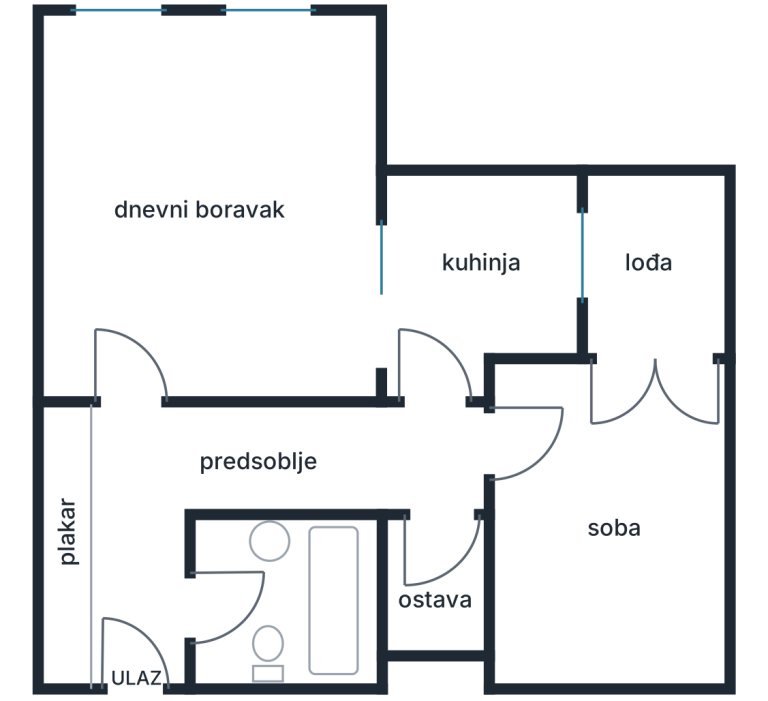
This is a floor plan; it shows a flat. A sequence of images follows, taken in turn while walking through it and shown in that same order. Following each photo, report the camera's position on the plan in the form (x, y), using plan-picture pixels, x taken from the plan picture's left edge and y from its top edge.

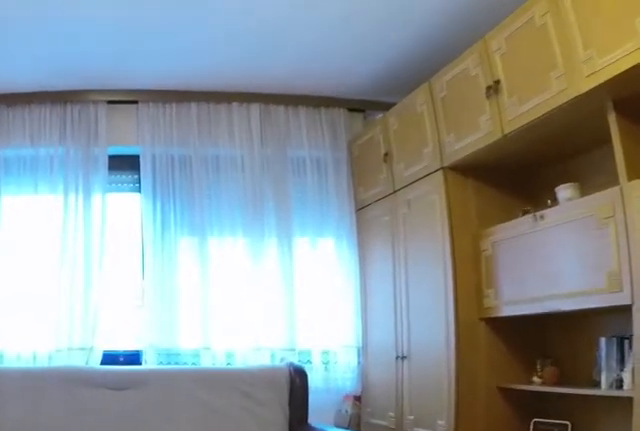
(131, 249)
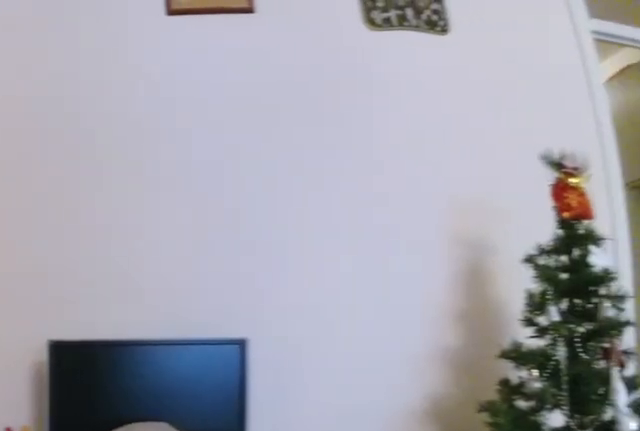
(338, 277)
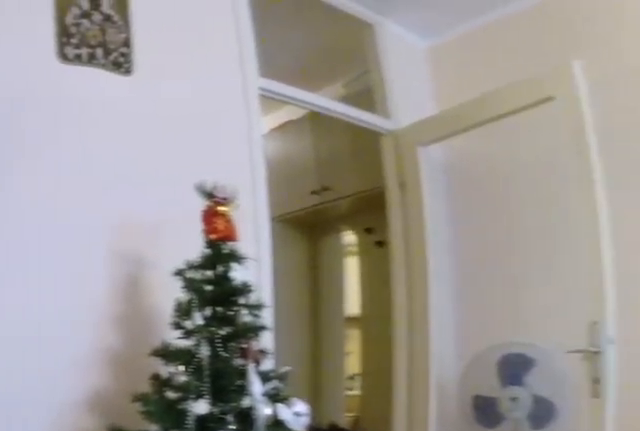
(351, 276)
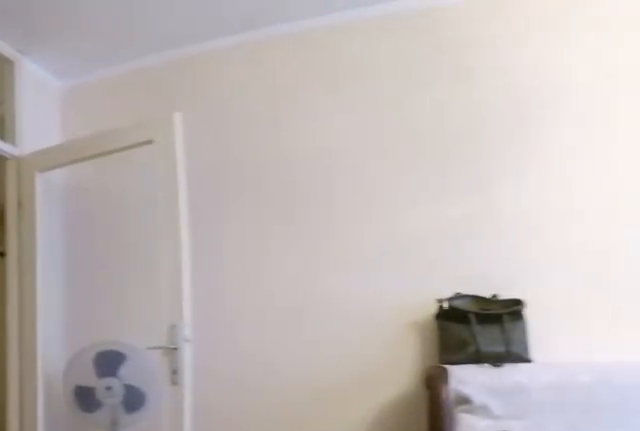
(365, 287)
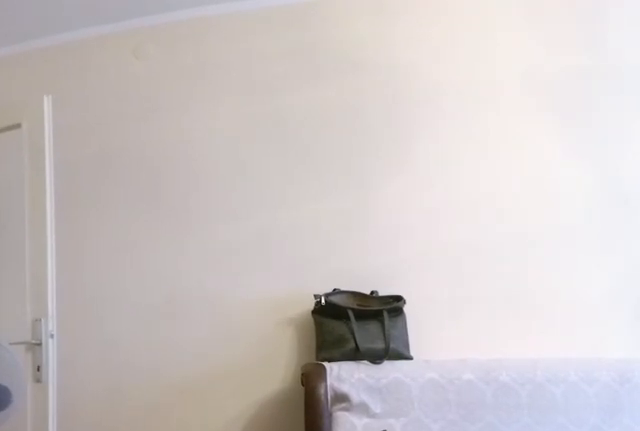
(353, 298)
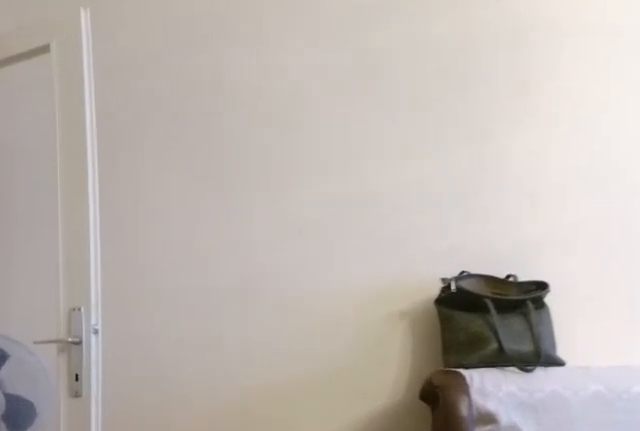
(253, 300)
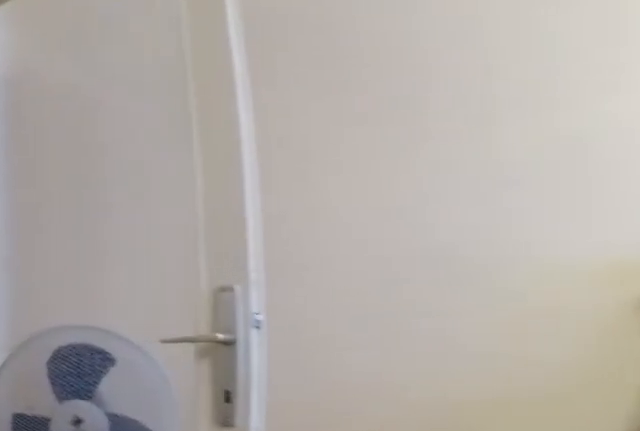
(192, 311)
